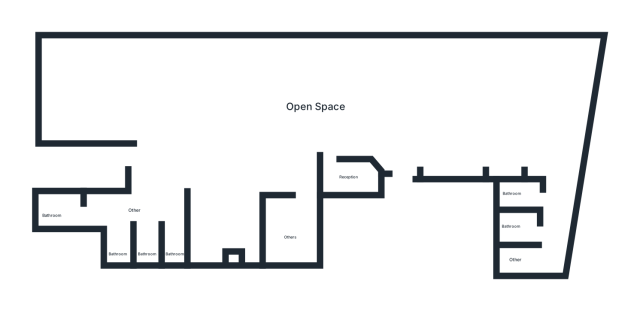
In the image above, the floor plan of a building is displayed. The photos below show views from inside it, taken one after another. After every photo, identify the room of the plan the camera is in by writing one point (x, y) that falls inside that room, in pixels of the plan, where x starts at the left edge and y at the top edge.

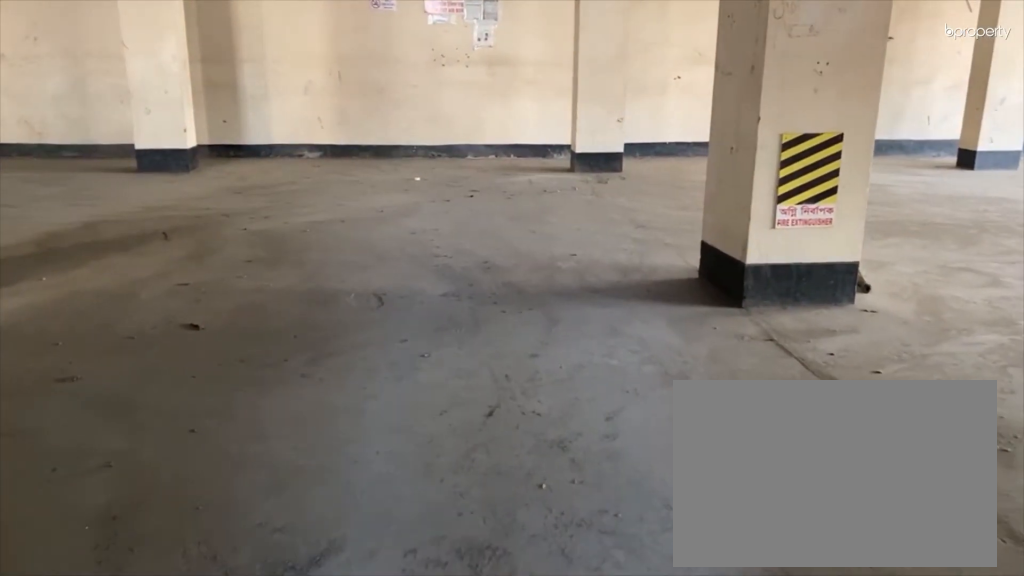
(418, 137)
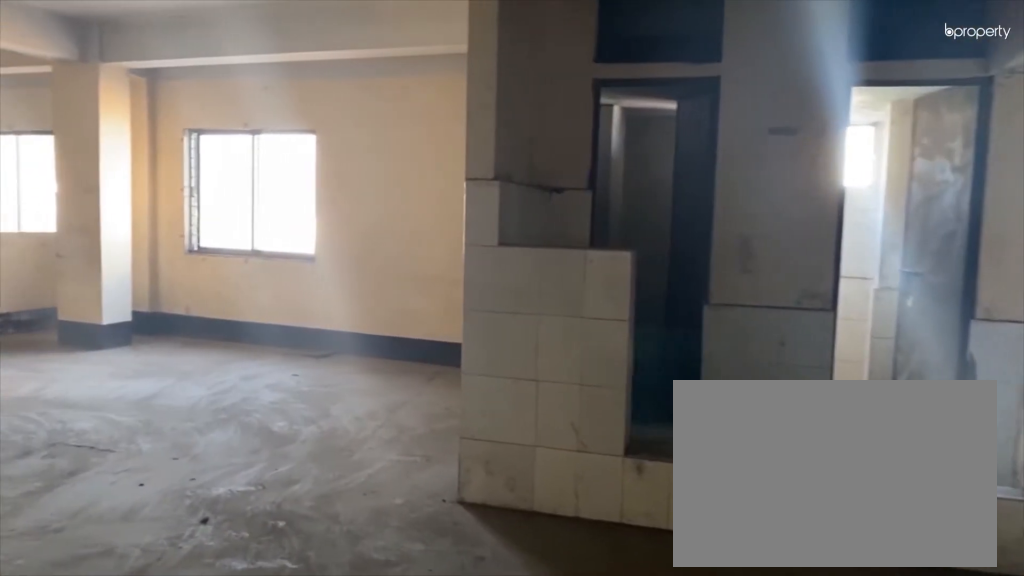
(198, 144)
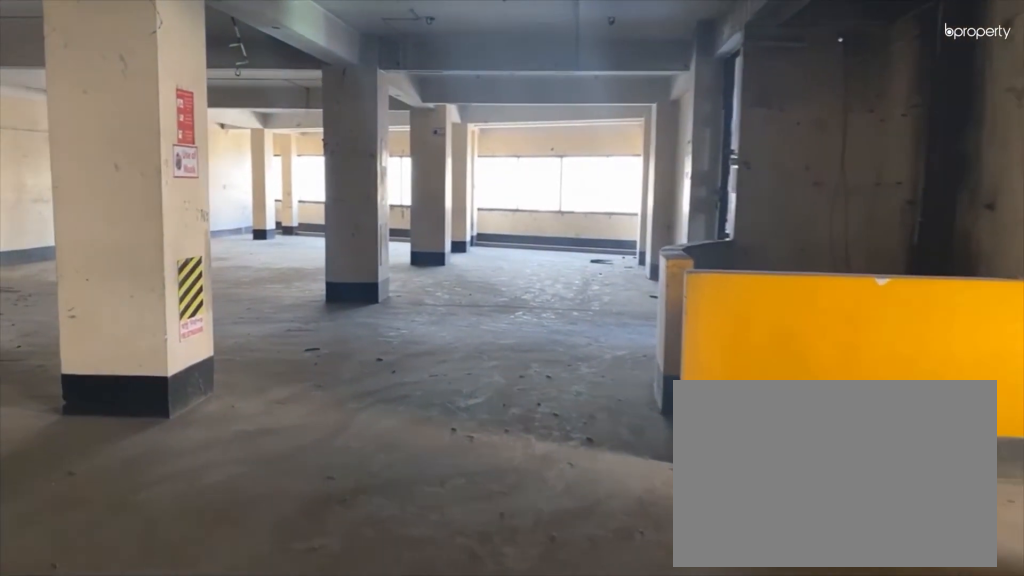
(290, 114)
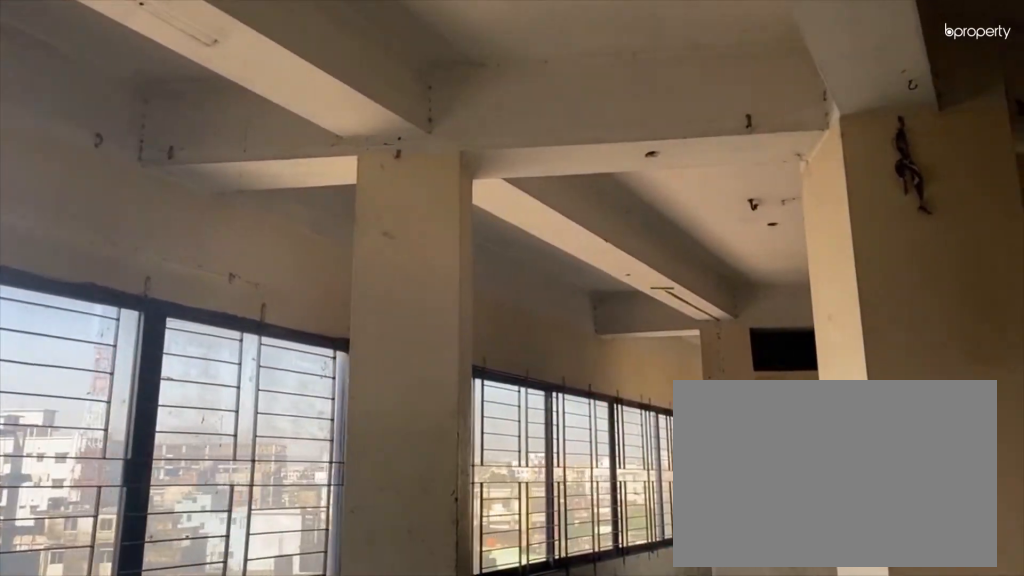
(512, 96)
